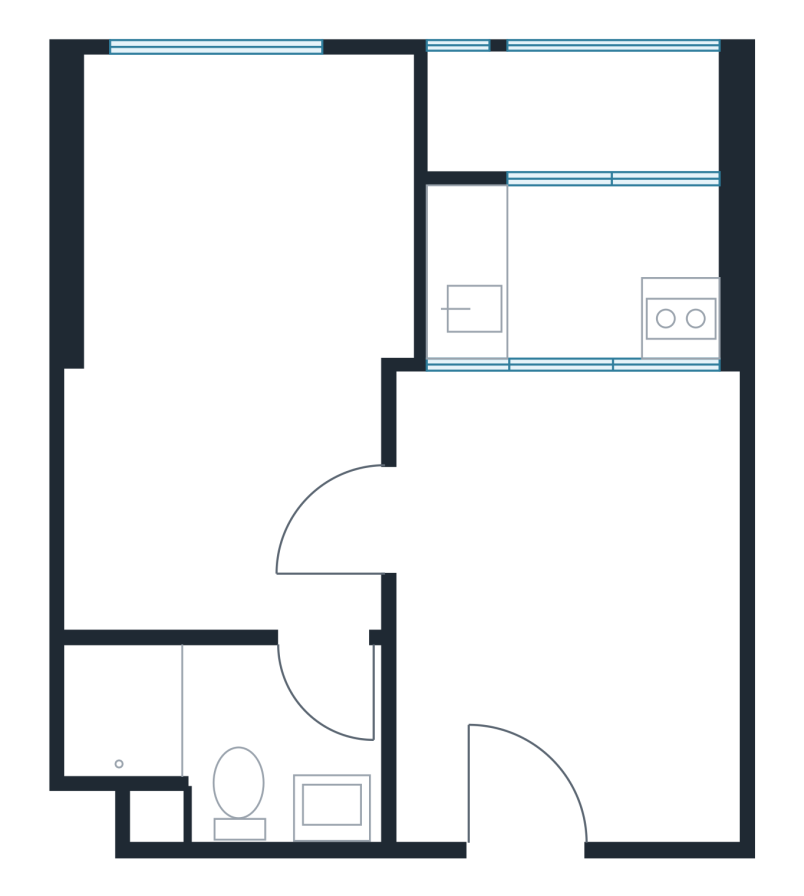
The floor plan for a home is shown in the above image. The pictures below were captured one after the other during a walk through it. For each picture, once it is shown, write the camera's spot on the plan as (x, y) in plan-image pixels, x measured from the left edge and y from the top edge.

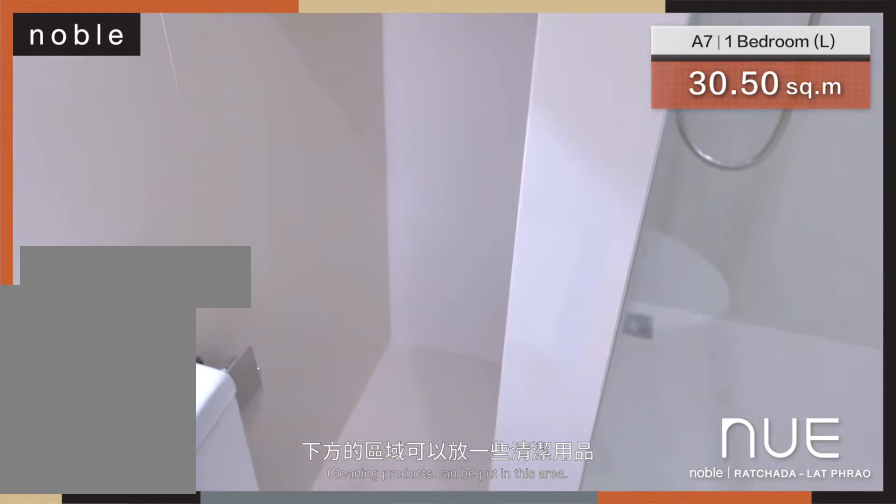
(342, 642)
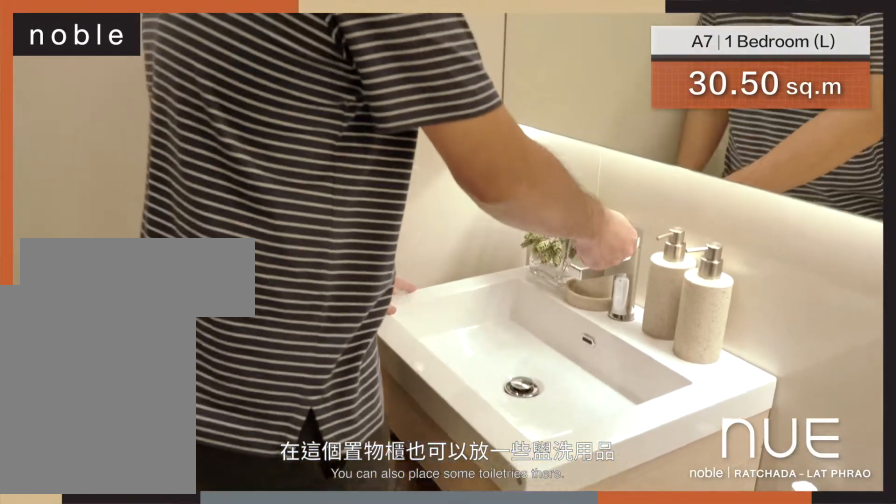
(342, 640)
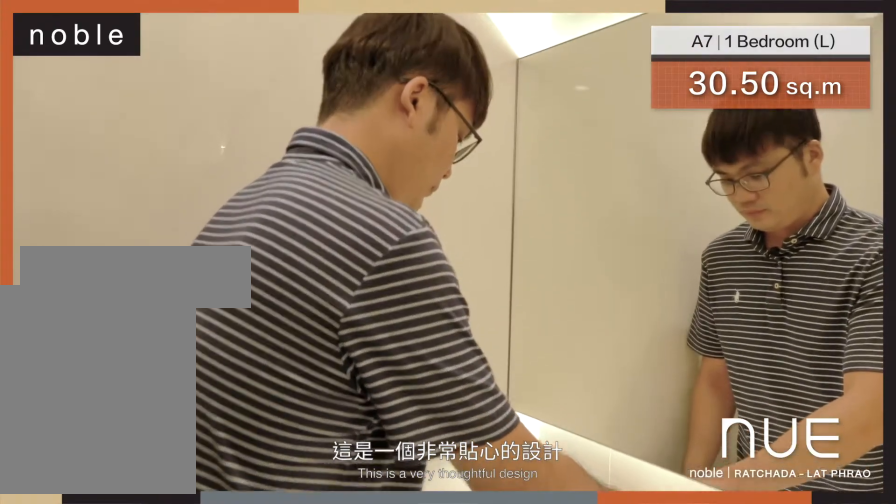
(342, 641)
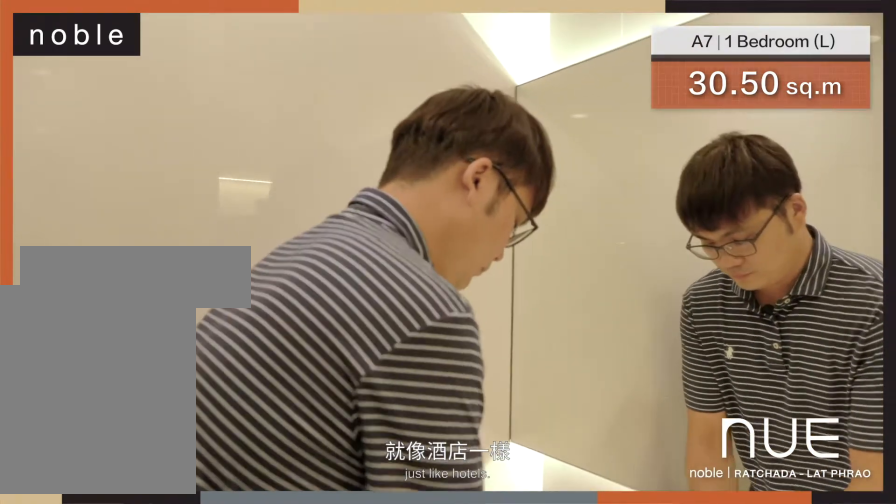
(342, 641)
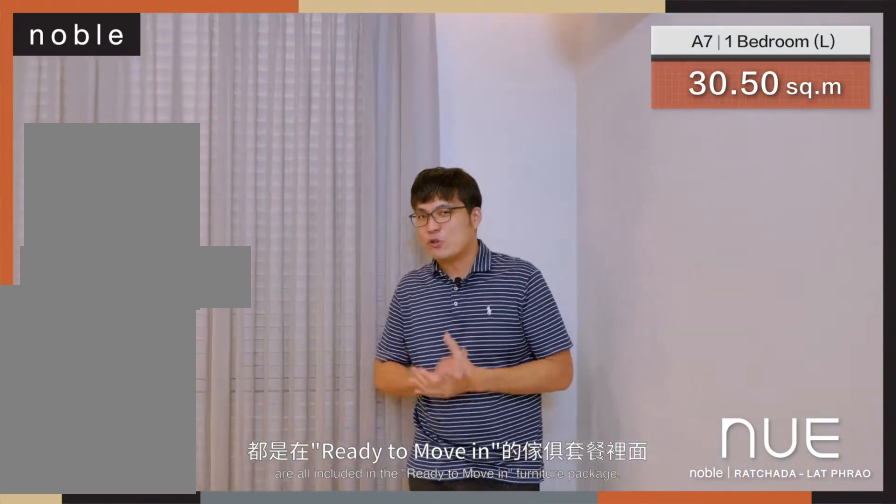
(343, 448)
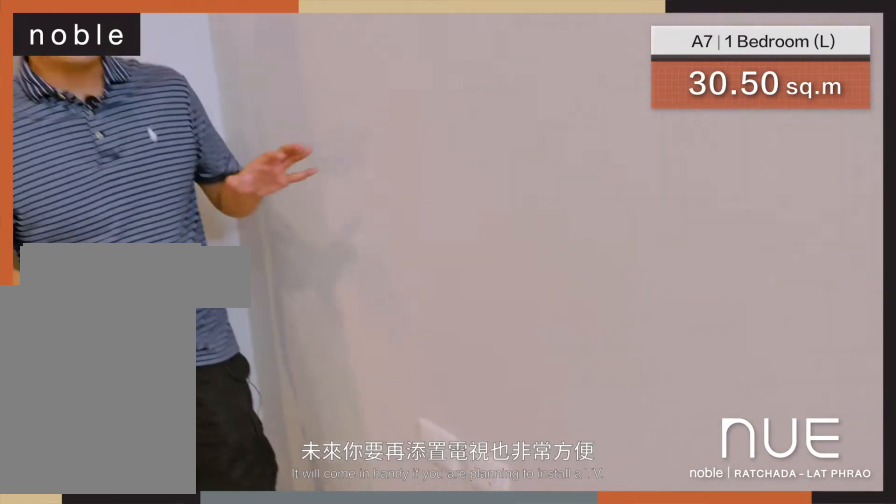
(336, 457)
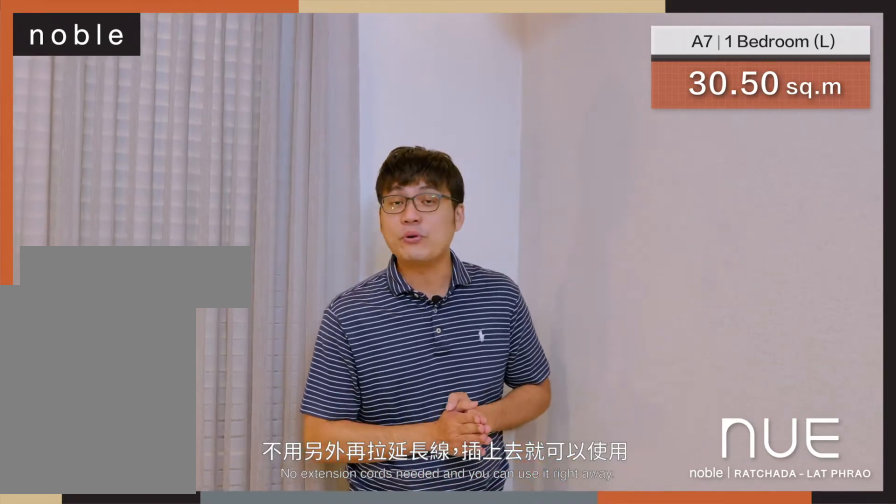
(330, 452)
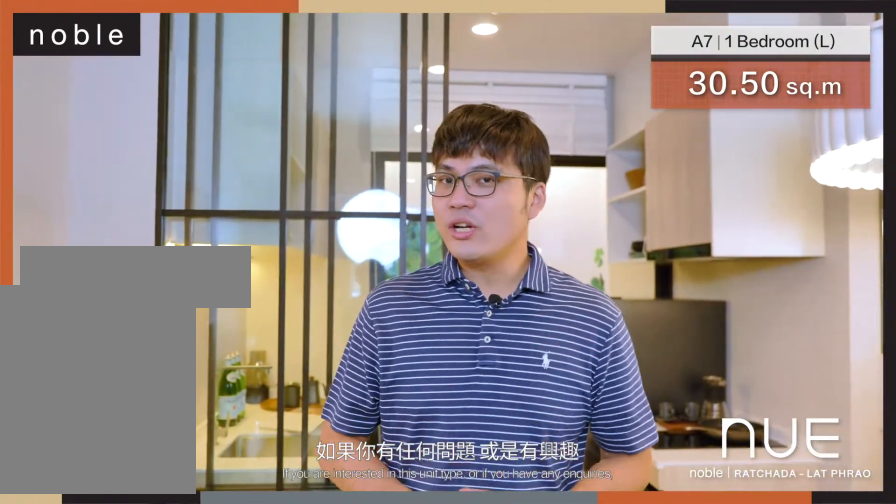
(501, 527)
